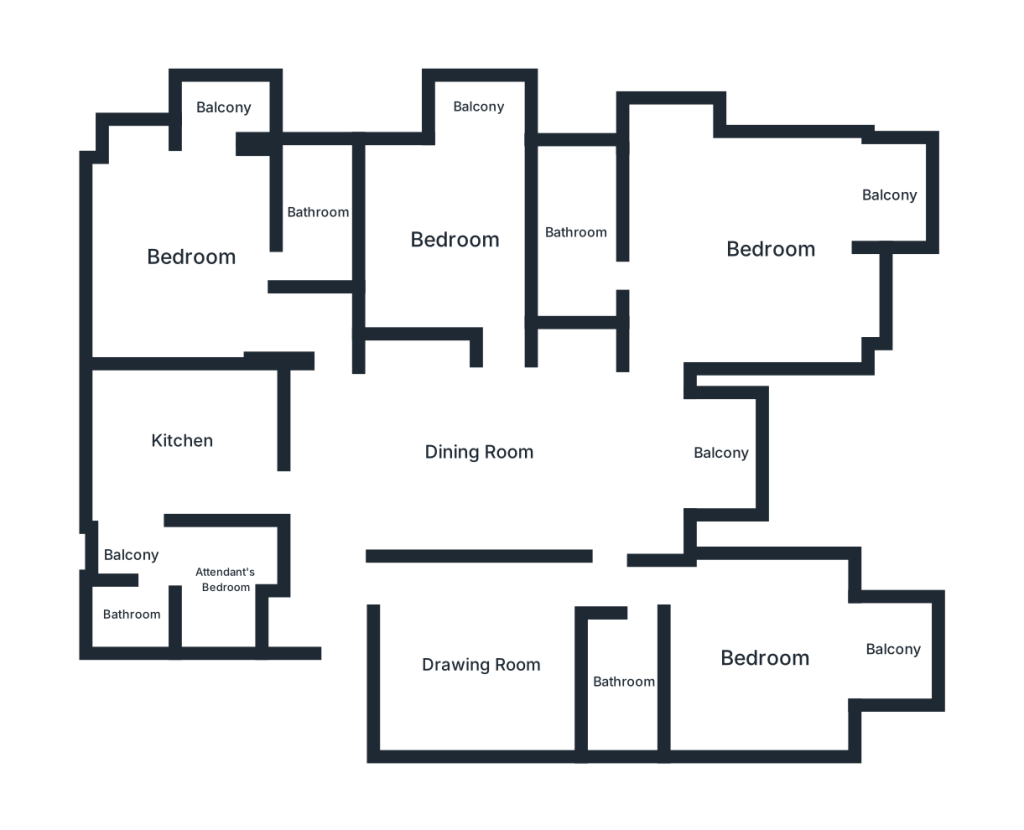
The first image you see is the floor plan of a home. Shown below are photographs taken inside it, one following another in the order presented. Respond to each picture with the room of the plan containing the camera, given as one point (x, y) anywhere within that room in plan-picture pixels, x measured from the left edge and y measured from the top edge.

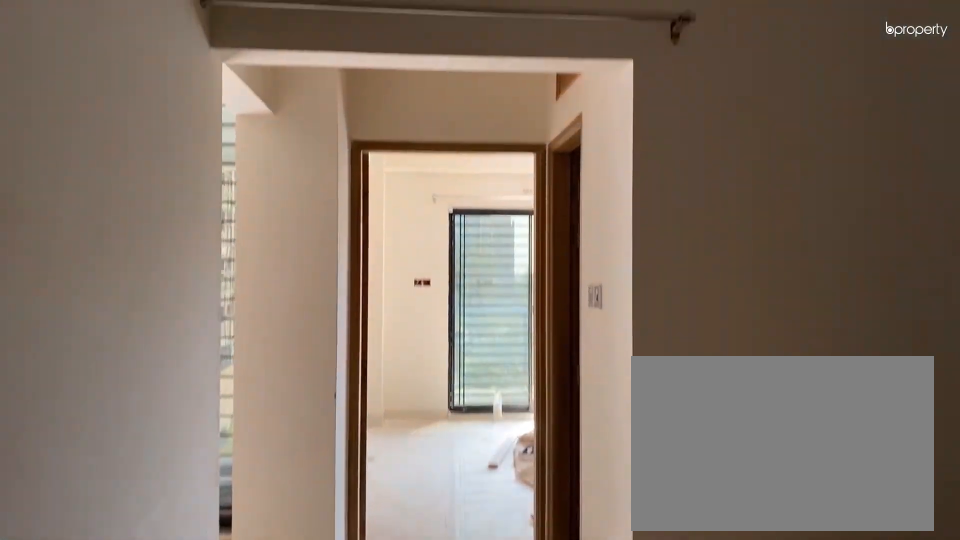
(483, 667)
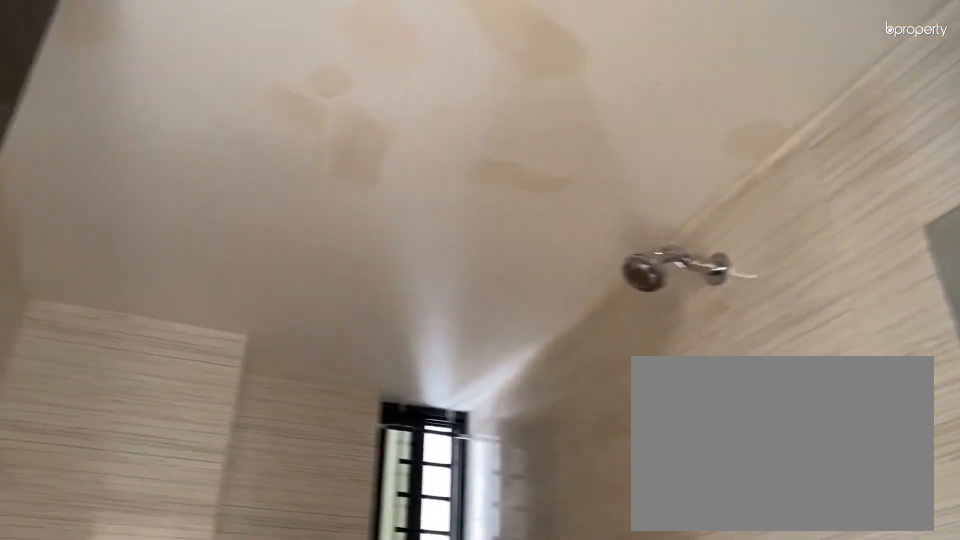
(623, 680)
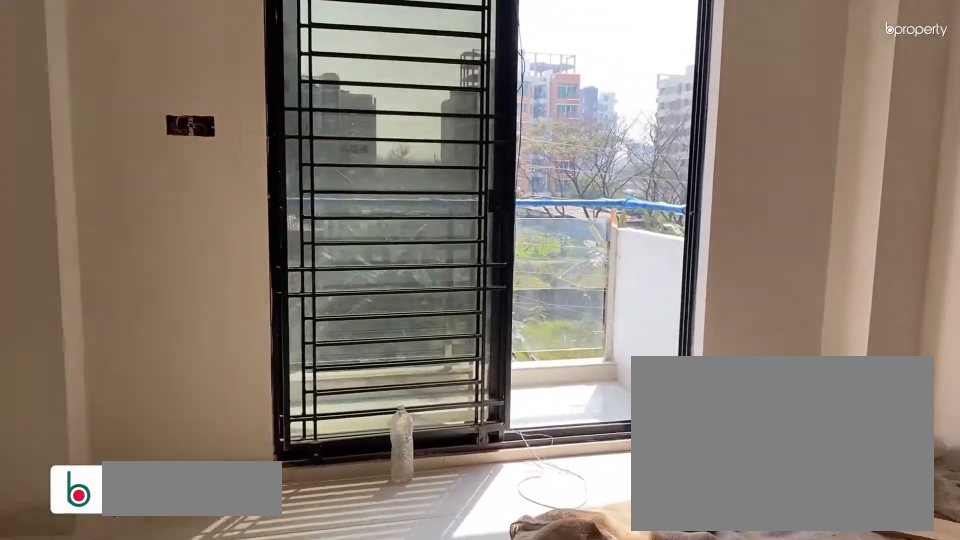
(758, 656)
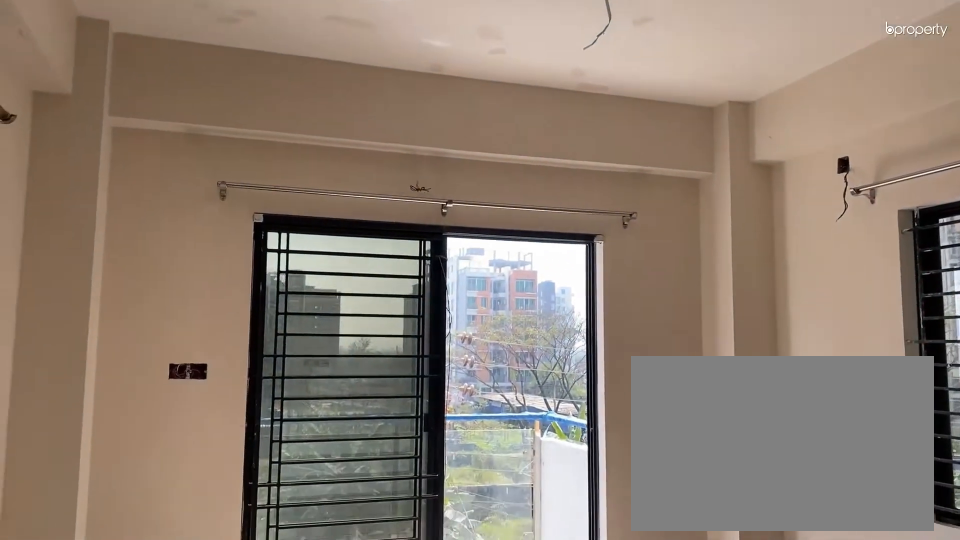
(758, 656)
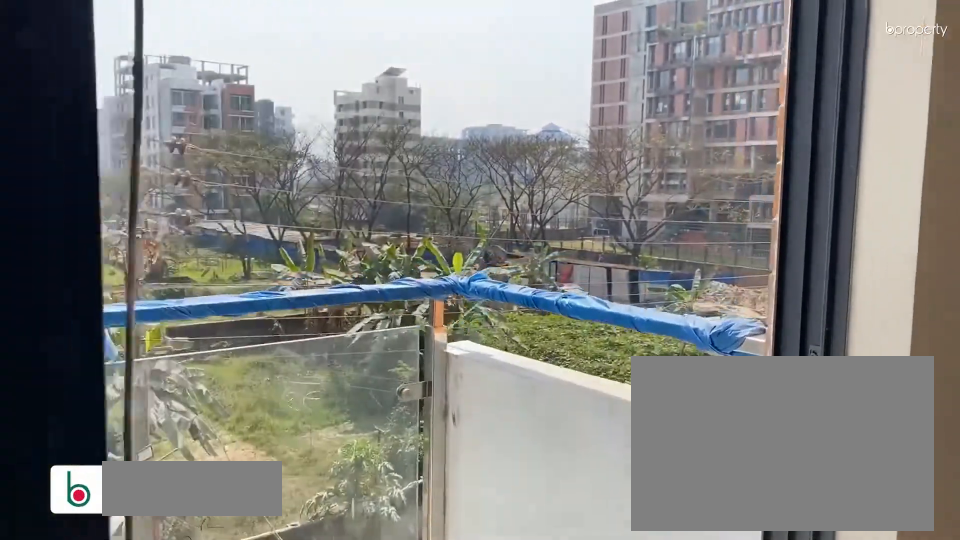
(896, 649)
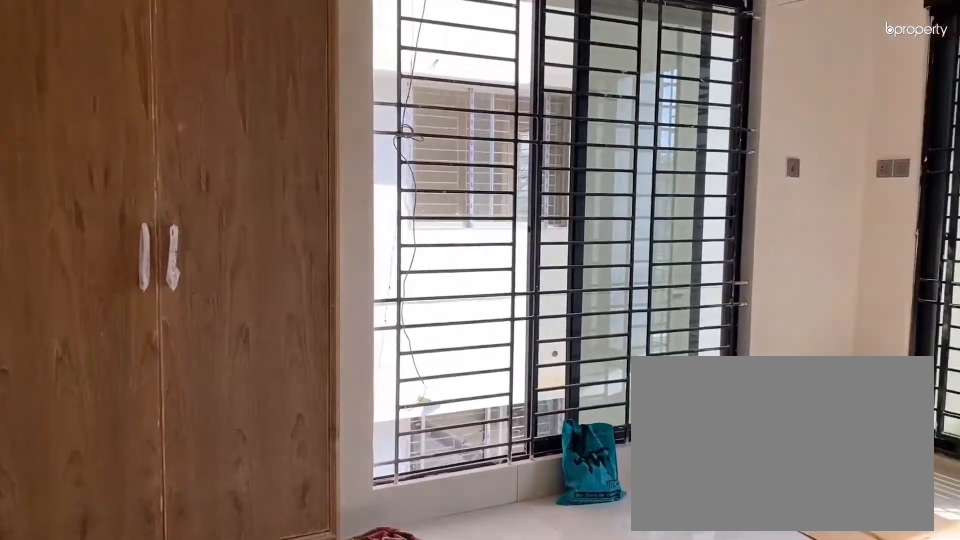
(768, 247)
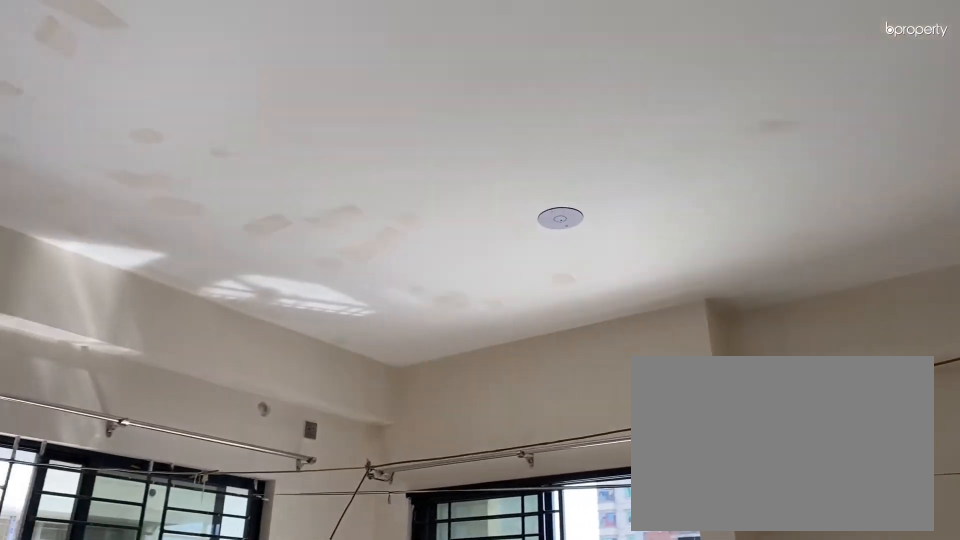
(768, 246)
